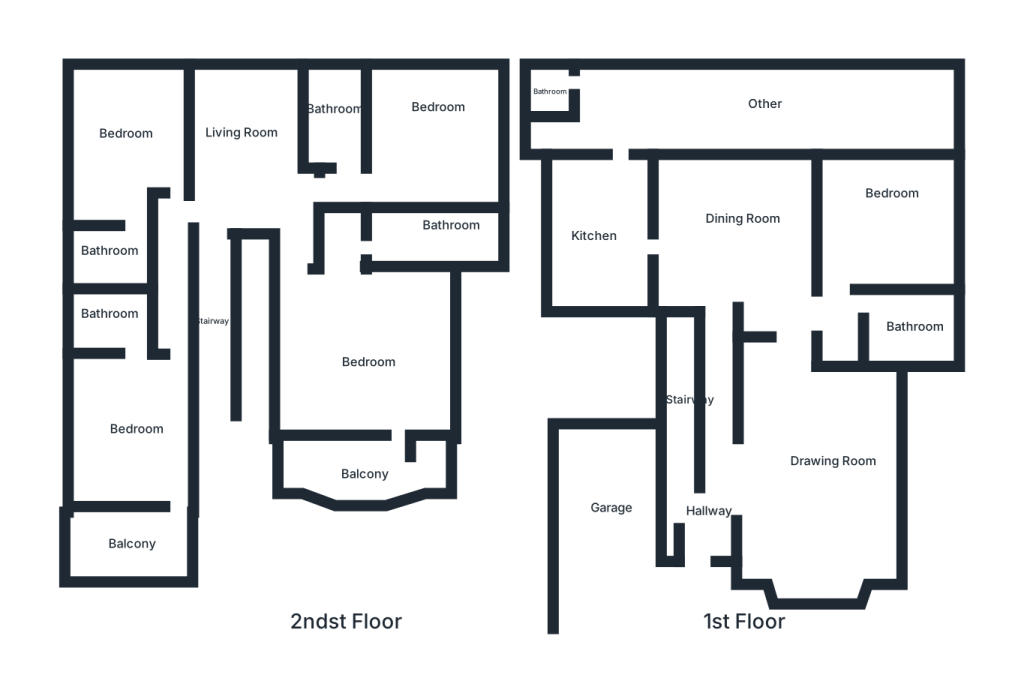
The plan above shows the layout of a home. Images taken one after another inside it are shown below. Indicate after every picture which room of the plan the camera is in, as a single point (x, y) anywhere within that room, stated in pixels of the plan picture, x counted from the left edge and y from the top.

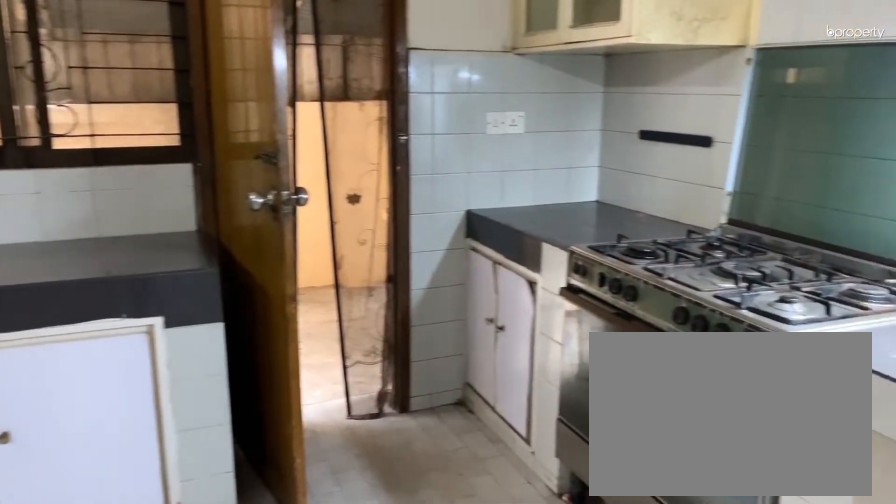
(577, 234)
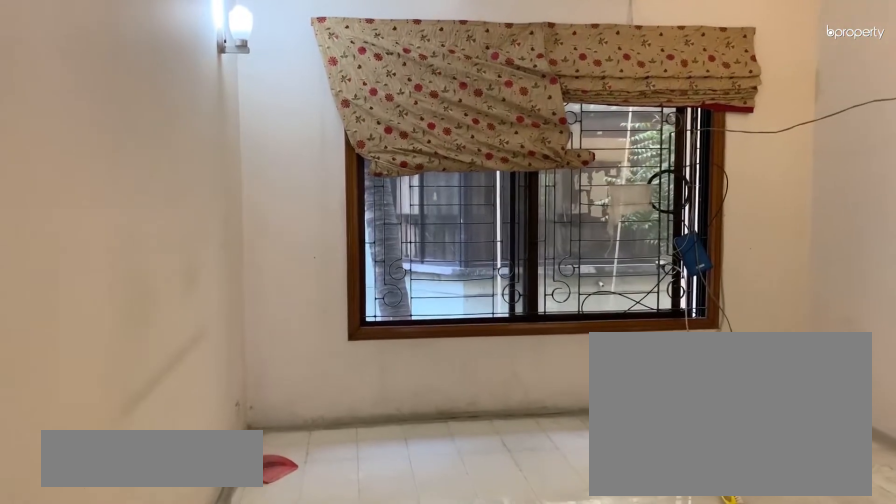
(242, 133)
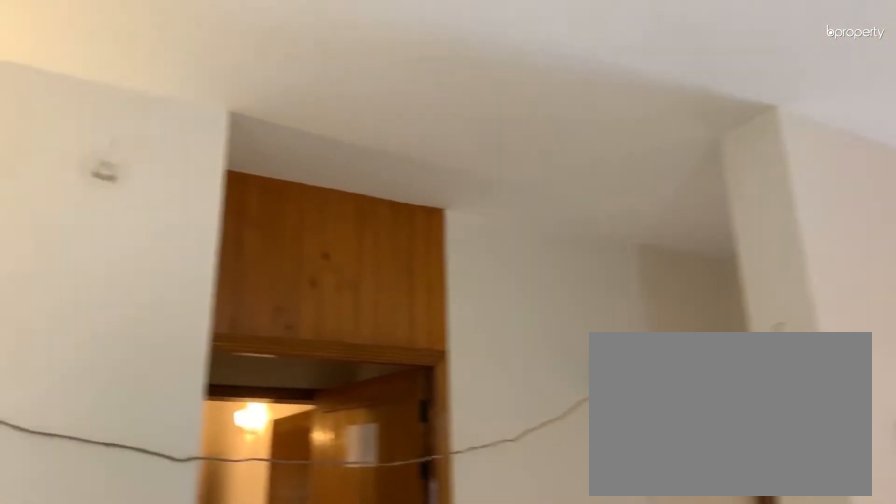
(242, 133)
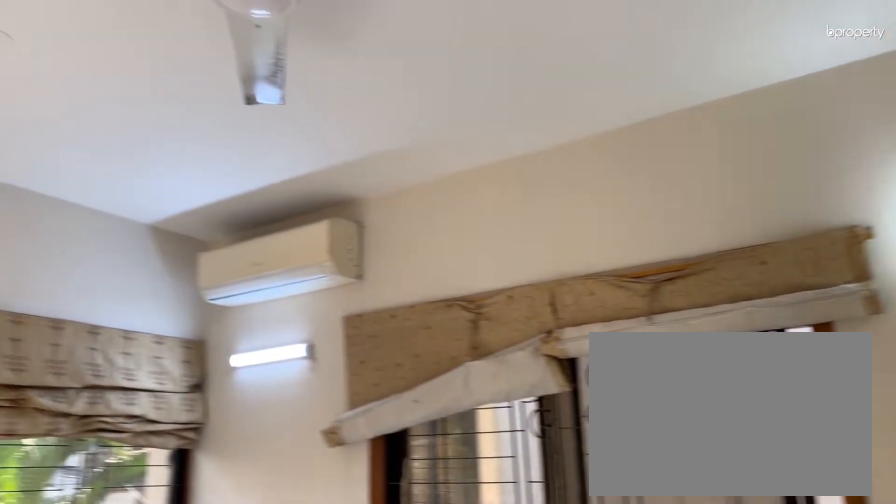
(129, 436)
